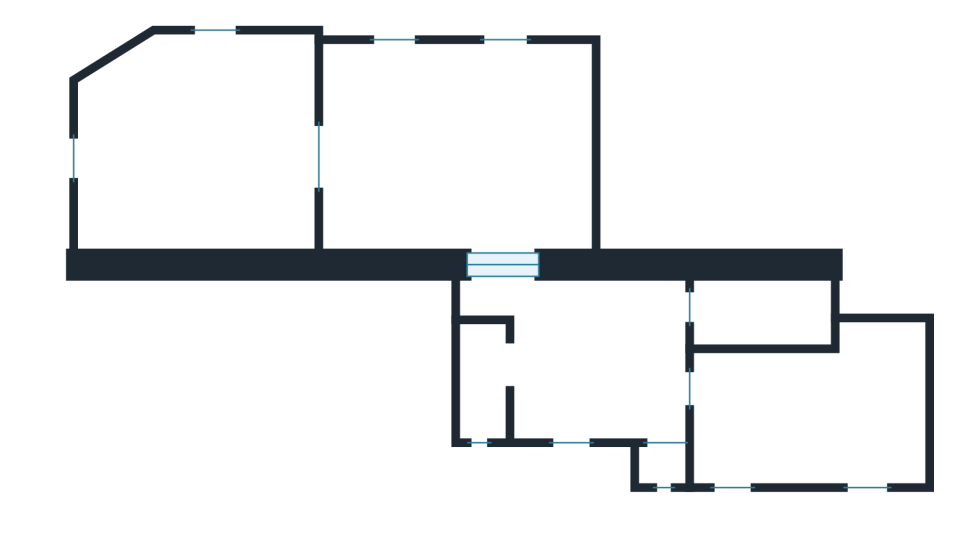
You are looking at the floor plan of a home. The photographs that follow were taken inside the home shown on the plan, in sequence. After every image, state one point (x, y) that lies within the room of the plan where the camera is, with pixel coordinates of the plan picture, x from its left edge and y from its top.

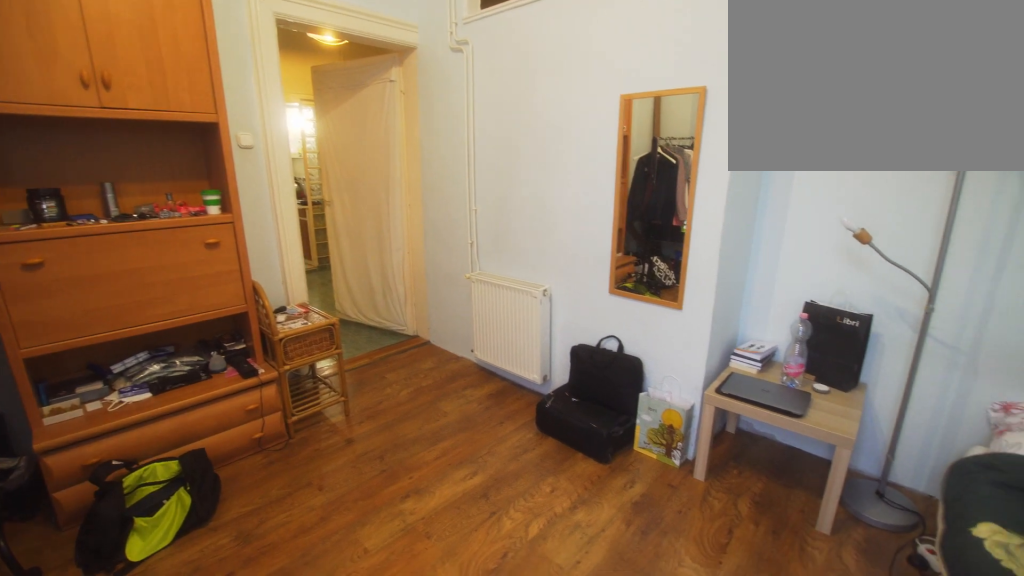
(822, 424)
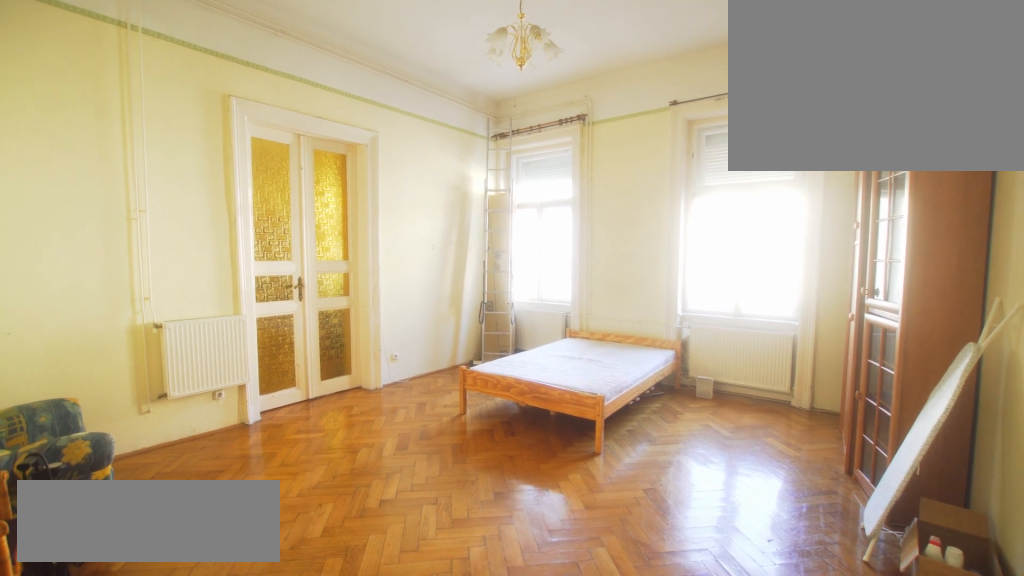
(463, 156)
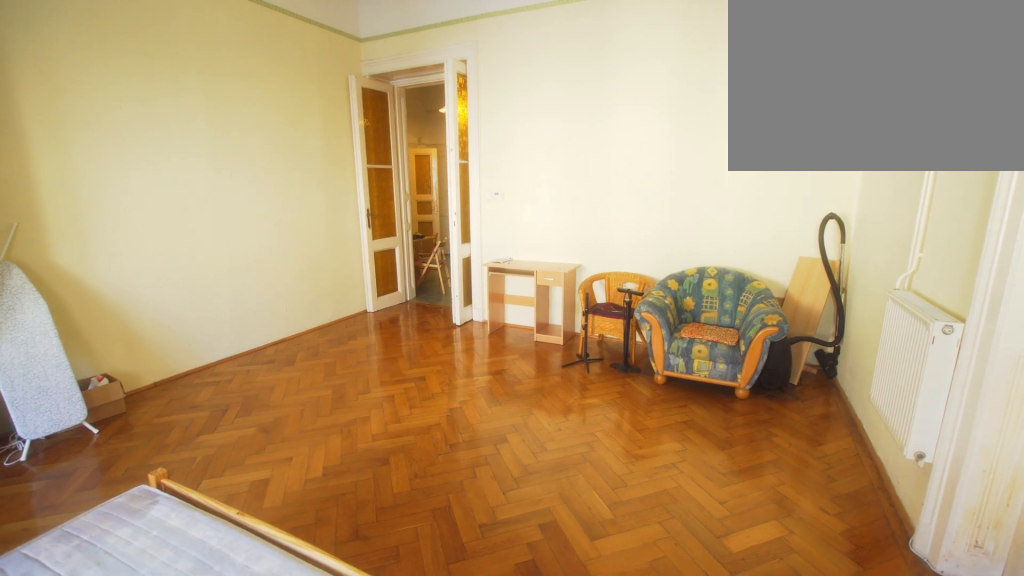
(462, 156)
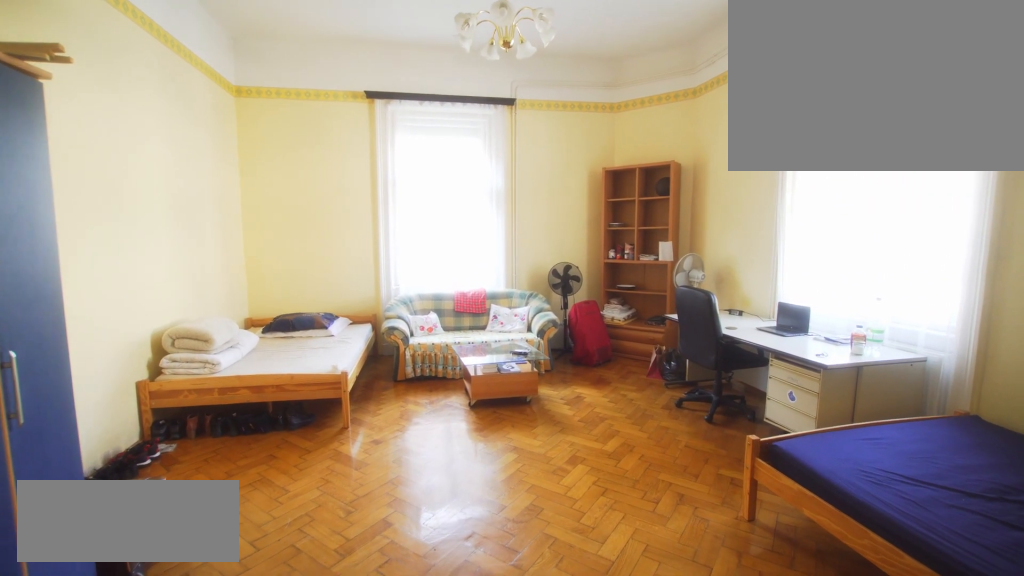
(199, 157)
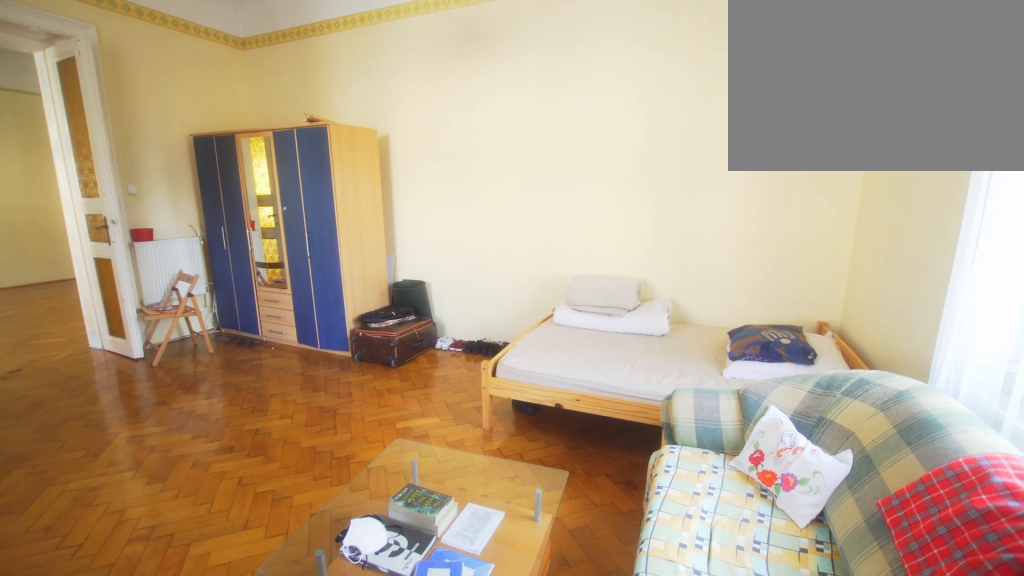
(199, 156)
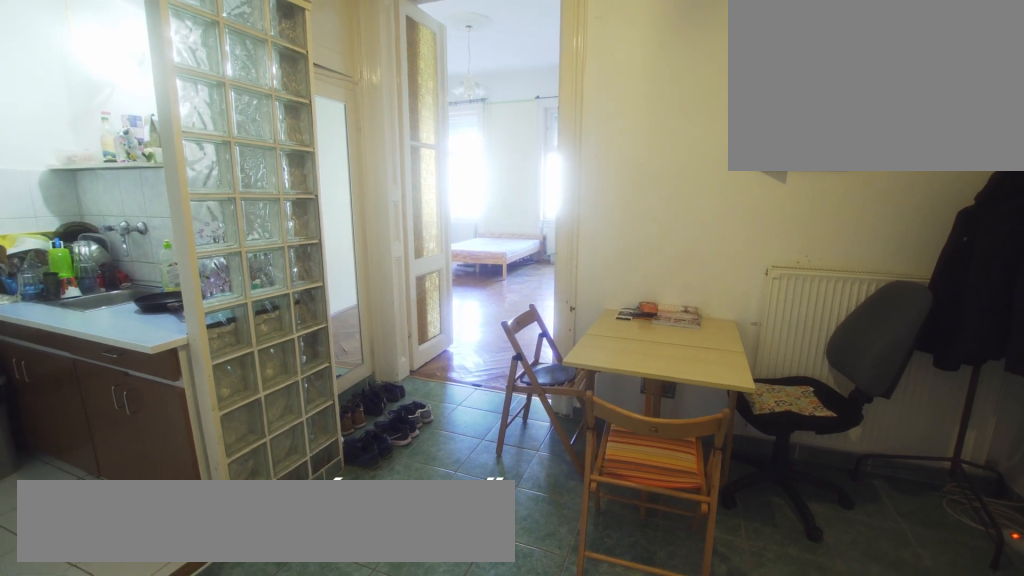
(576, 365)
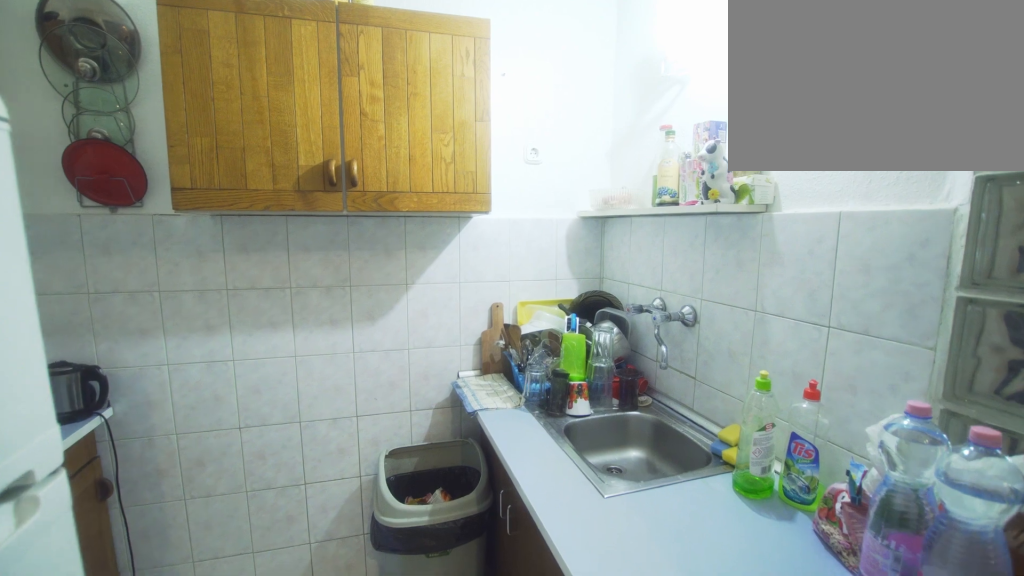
(485, 371)
